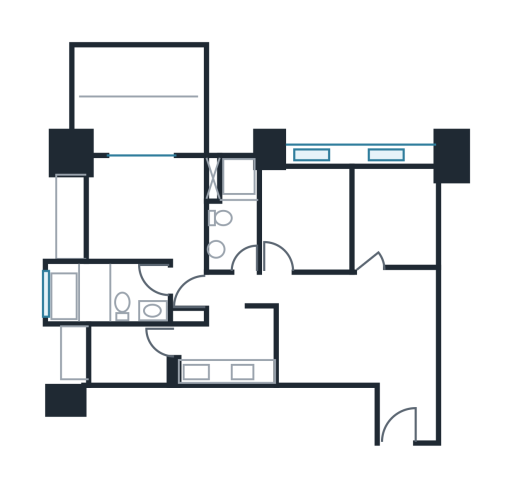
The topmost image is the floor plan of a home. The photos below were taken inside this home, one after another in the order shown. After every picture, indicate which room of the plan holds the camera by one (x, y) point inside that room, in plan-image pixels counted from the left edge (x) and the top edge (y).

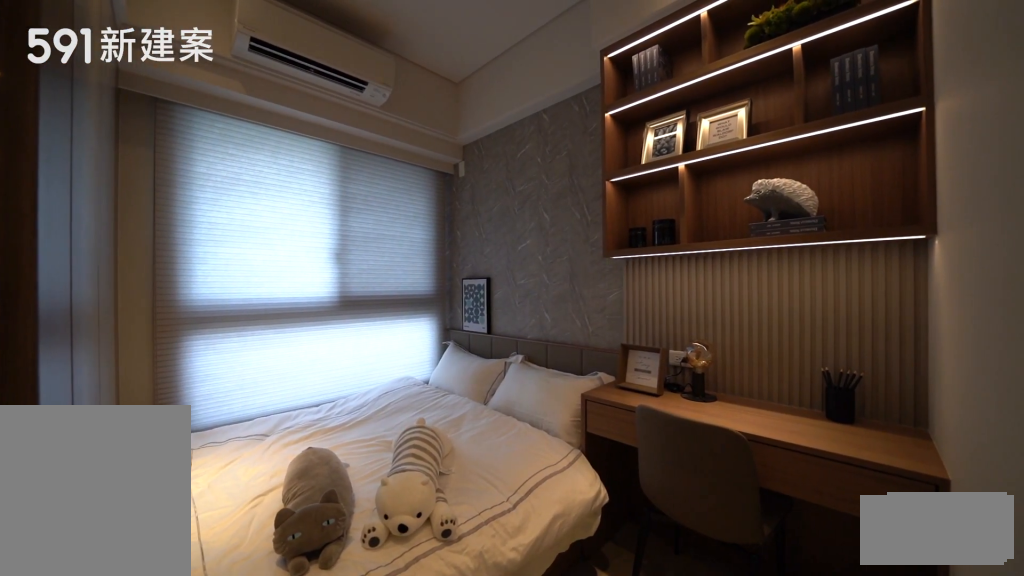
(305, 214)
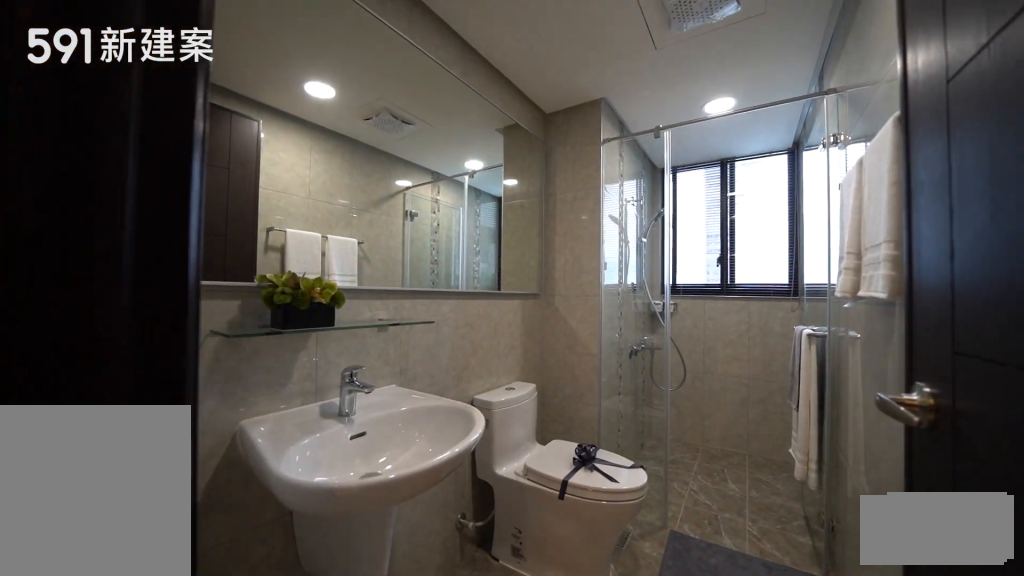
(231, 210)
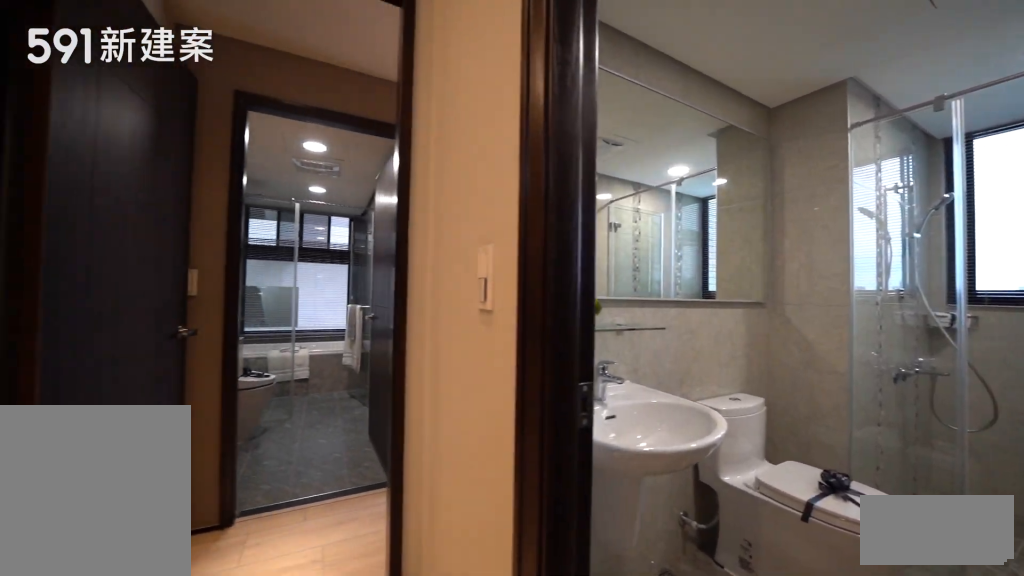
(231, 210)
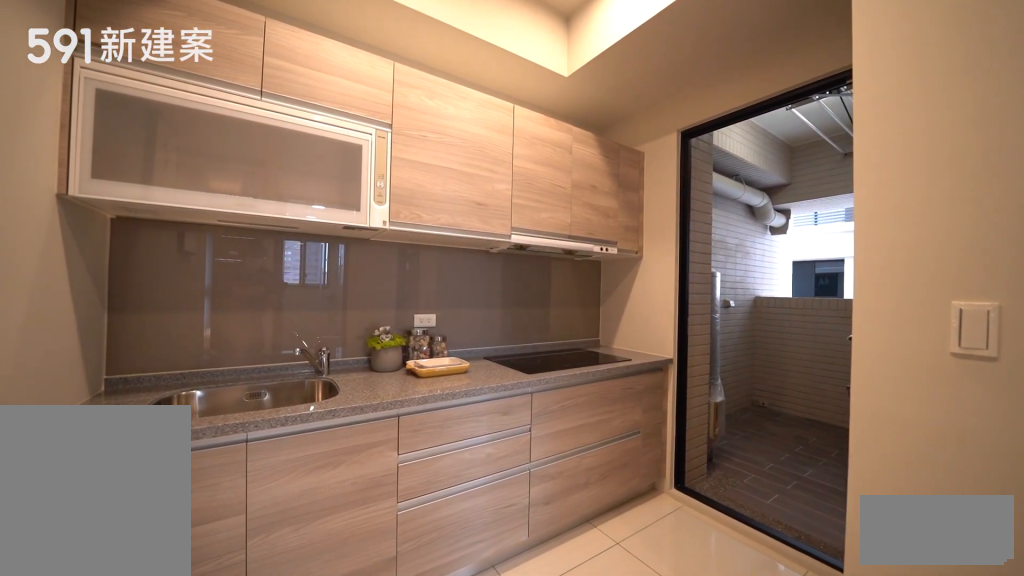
(228, 349)
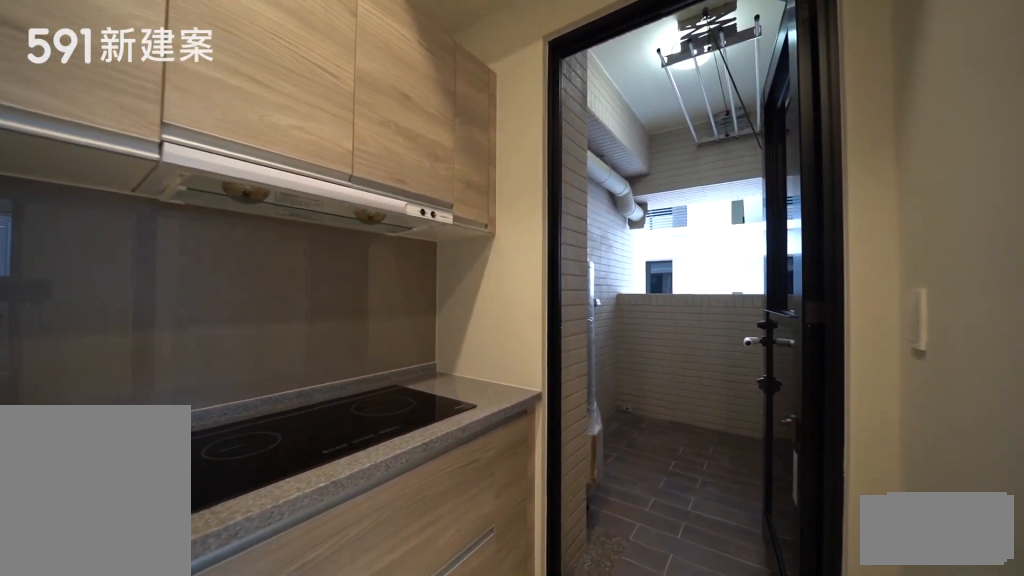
(228, 349)
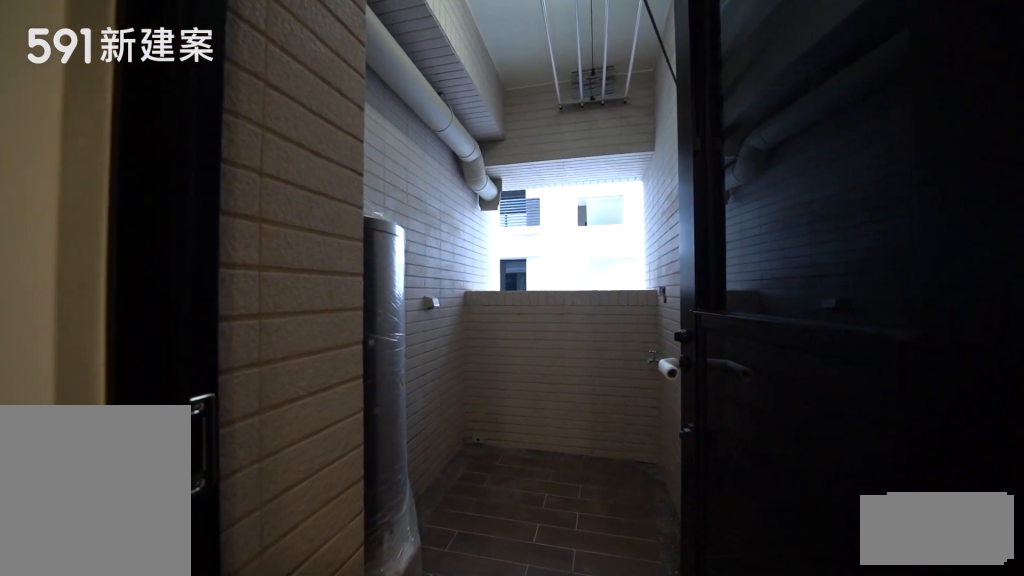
(130, 356)
